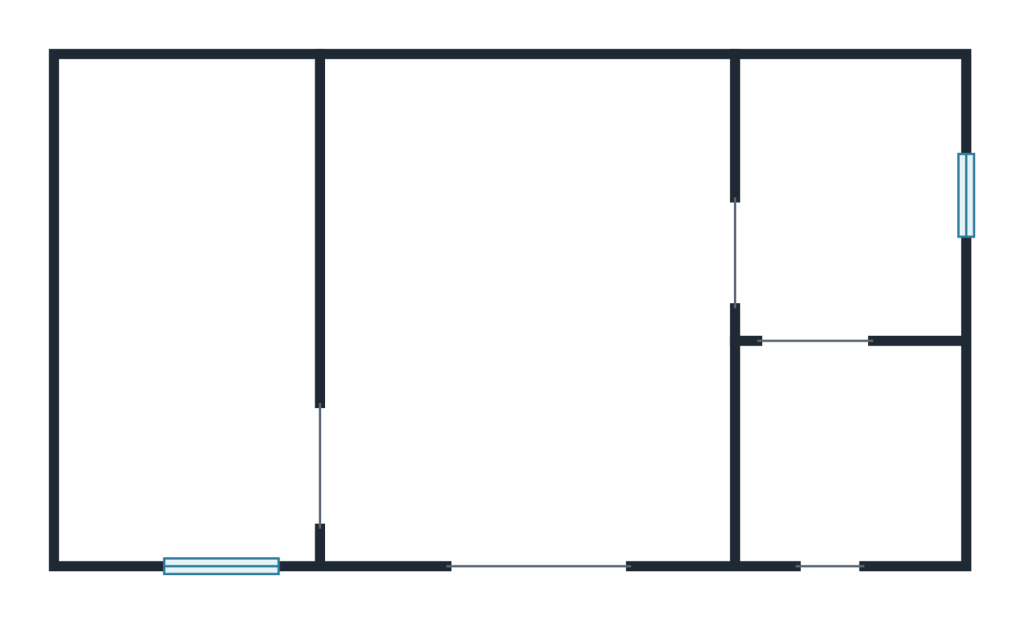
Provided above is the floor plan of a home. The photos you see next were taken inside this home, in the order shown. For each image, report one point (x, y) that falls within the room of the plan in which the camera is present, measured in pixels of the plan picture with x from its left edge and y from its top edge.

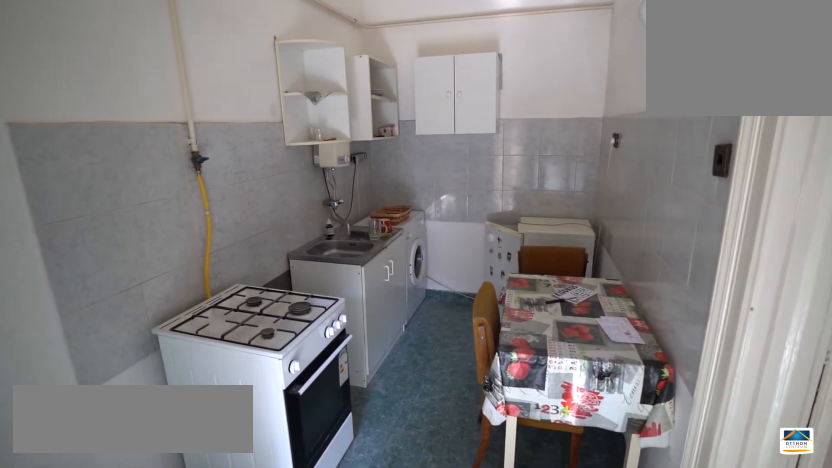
(179, 391)
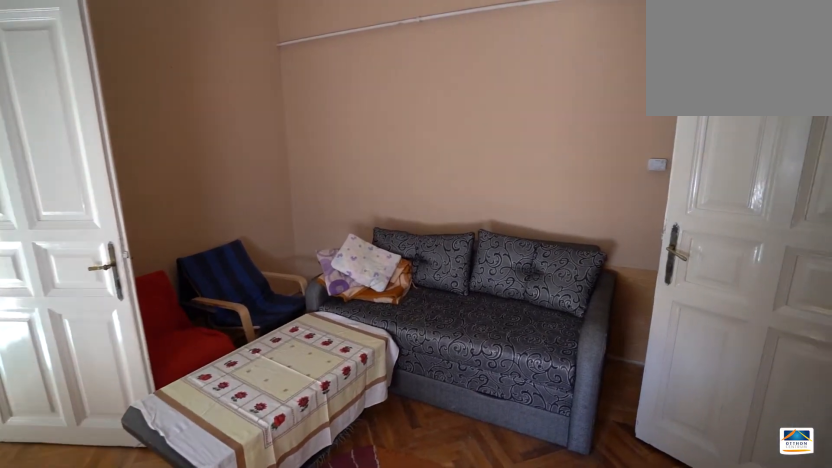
(525, 311)
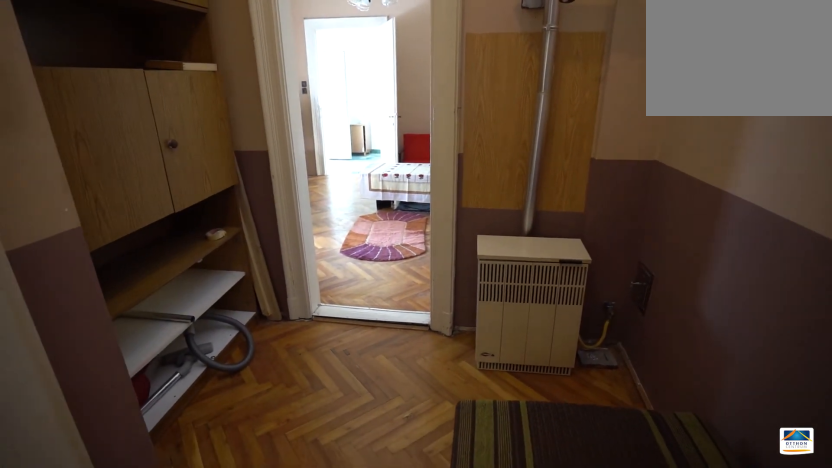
(846, 200)
